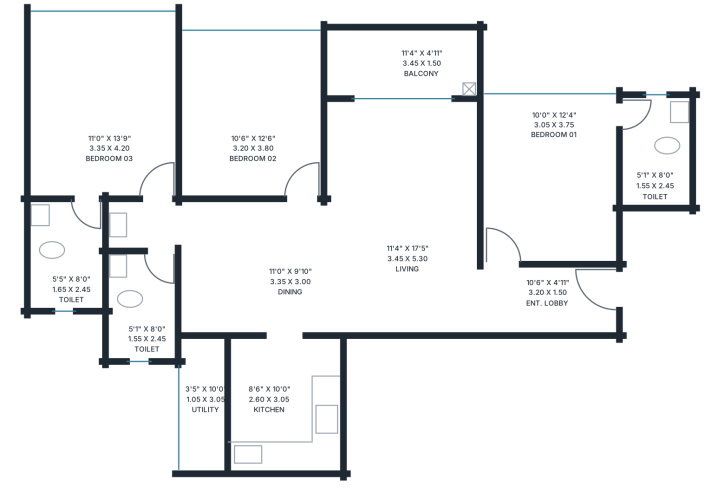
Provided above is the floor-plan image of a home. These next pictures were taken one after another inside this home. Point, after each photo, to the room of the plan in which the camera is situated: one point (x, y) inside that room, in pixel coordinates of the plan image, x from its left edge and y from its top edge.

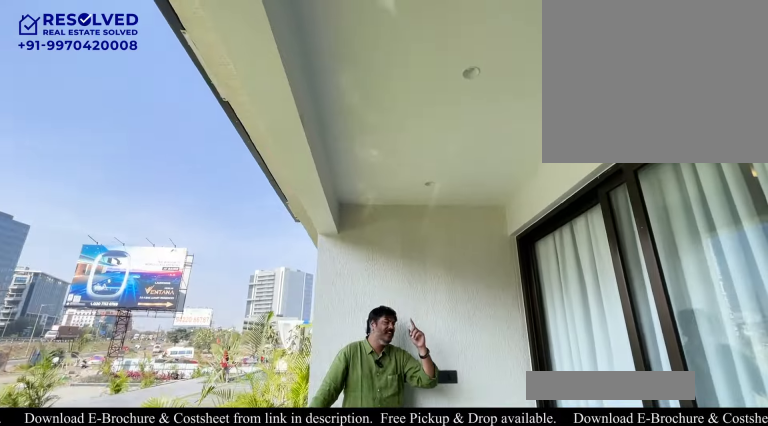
(400, 62)
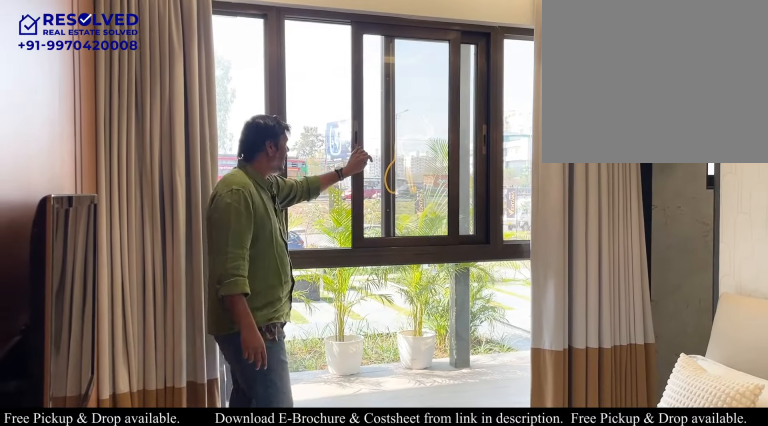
(550, 178)
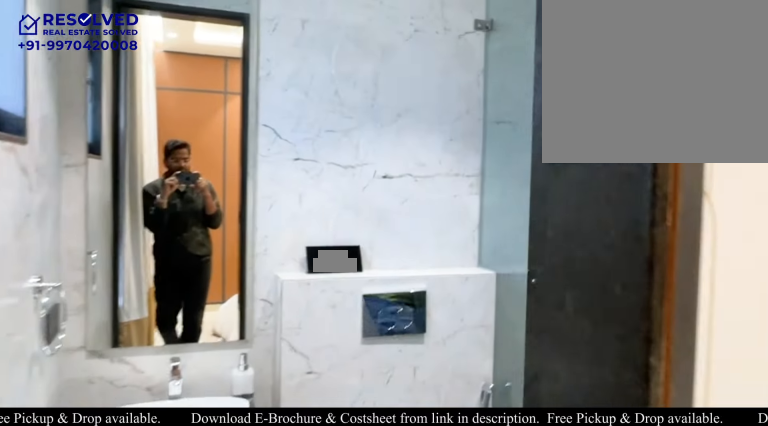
(655, 153)
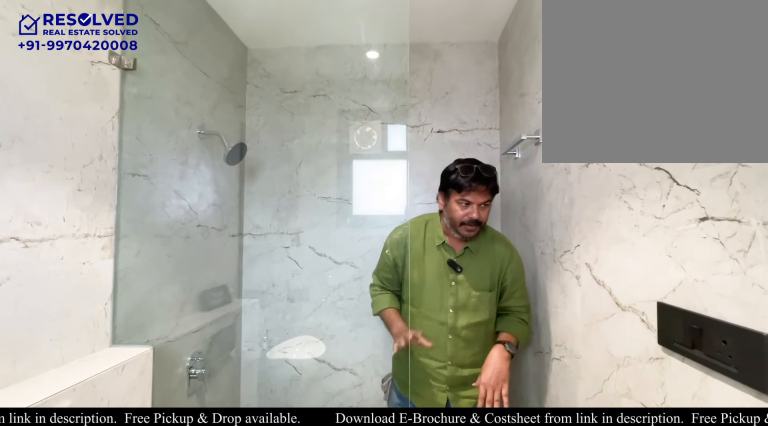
(655, 153)
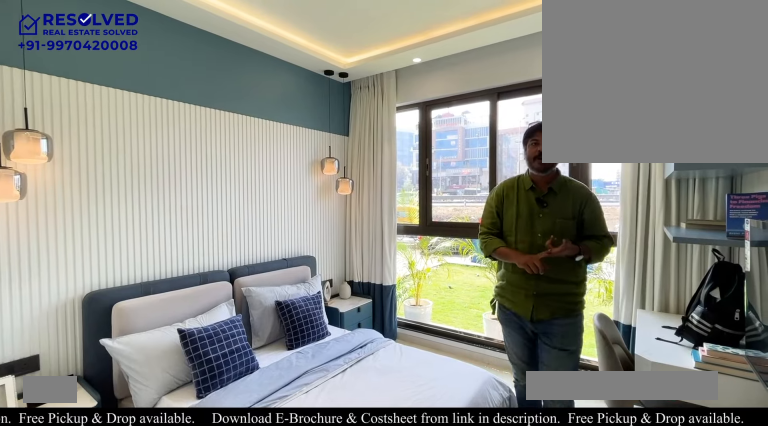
(251, 113)
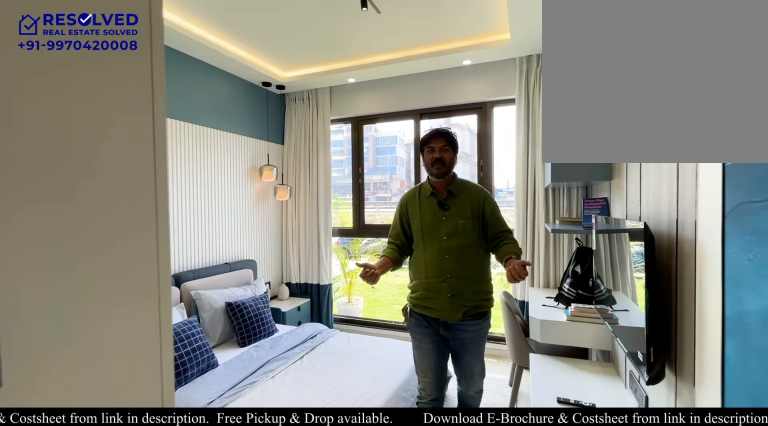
(251, 113)
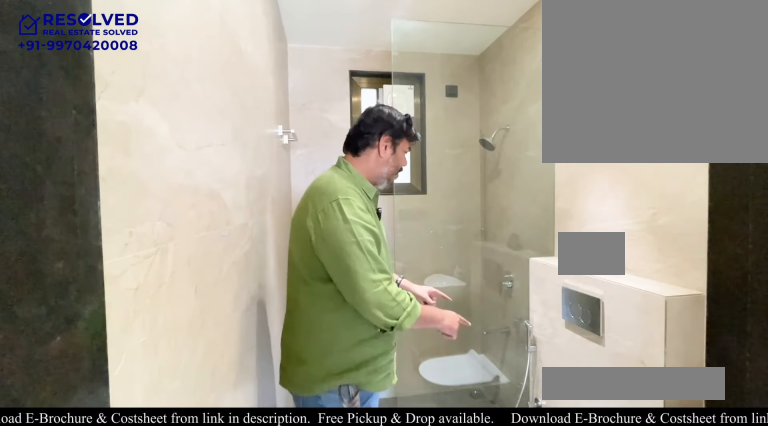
(141, 305)
